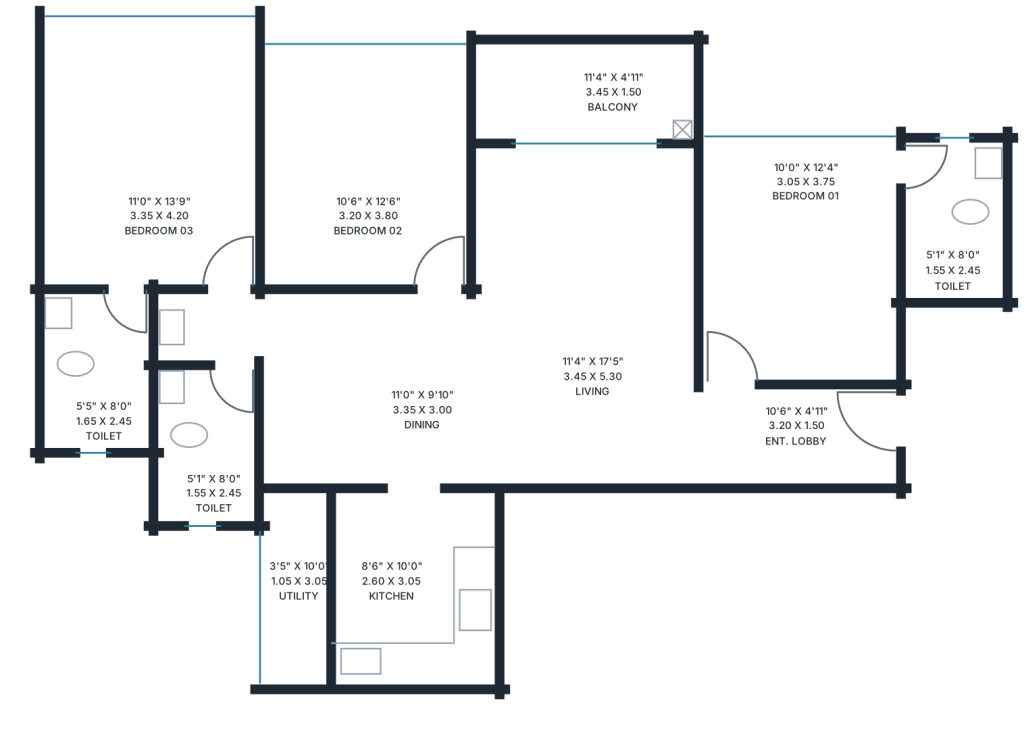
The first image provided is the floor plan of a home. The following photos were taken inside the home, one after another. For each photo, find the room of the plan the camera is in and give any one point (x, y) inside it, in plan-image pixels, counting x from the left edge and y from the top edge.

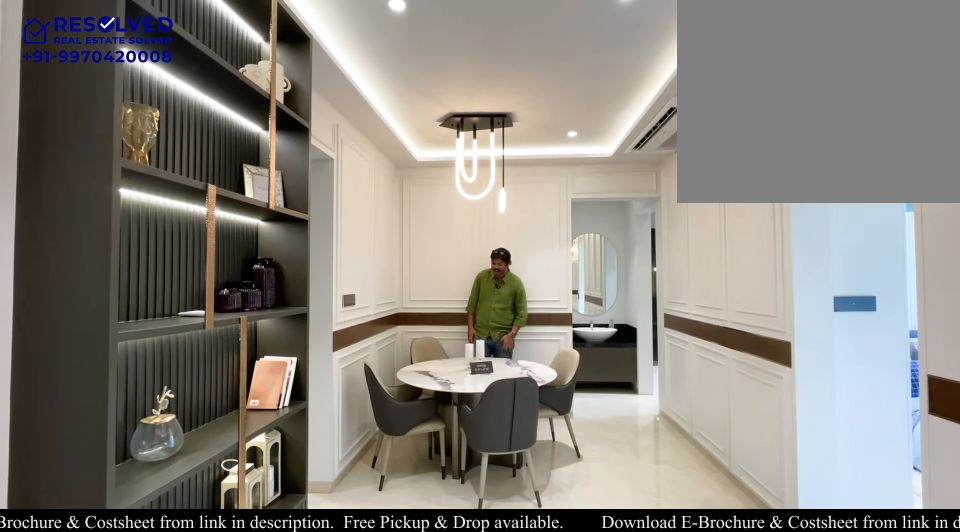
(371, 389)
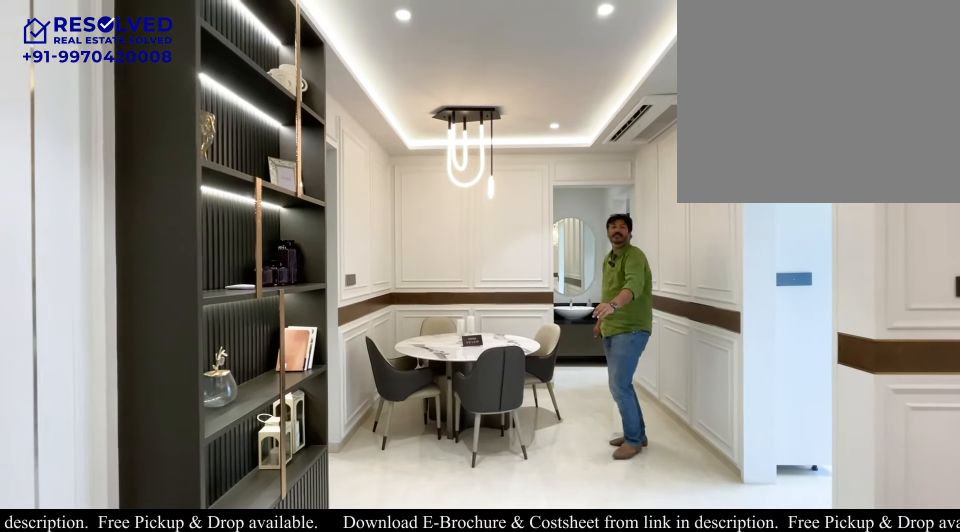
(371, 389)
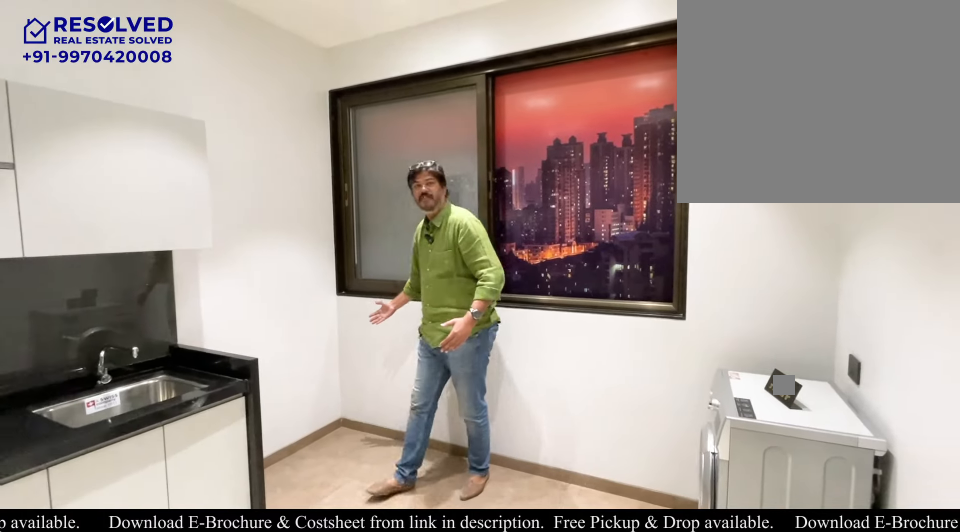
(296, 587)
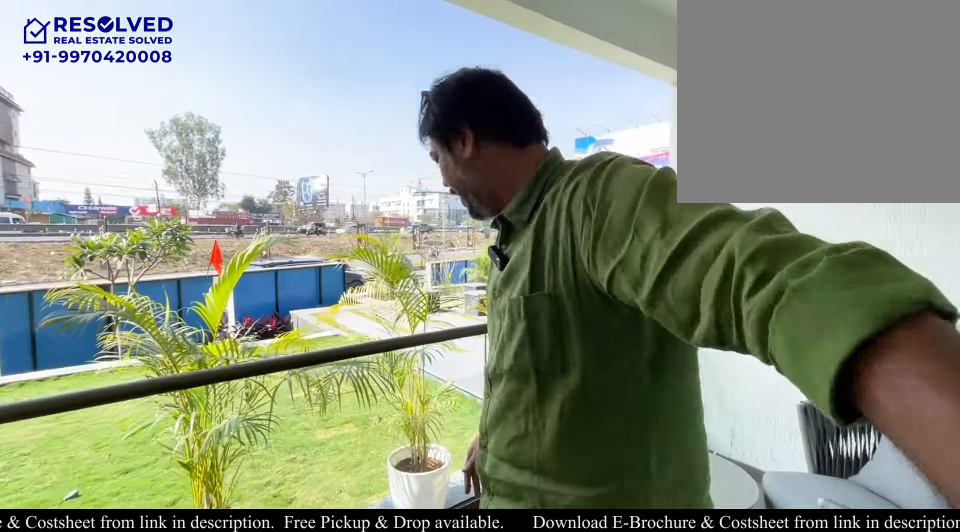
(584, 90)
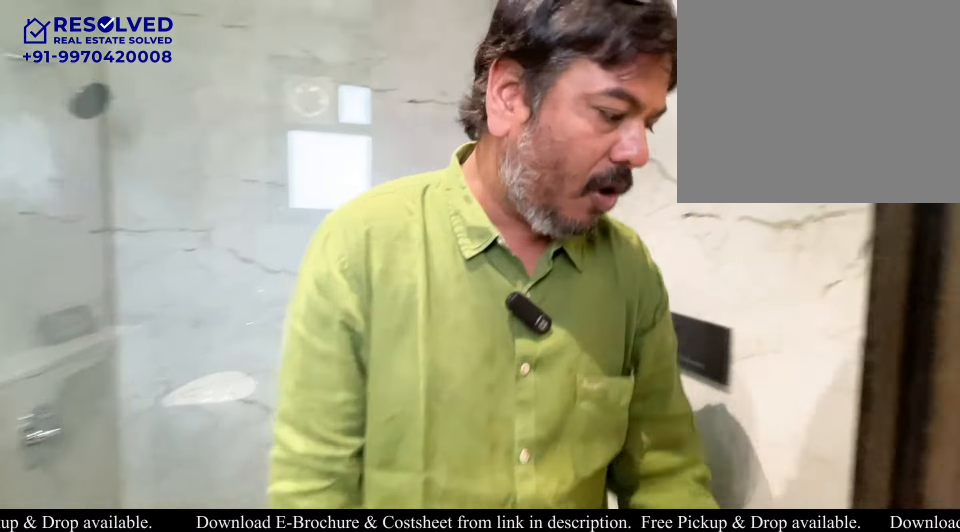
(953, 222)
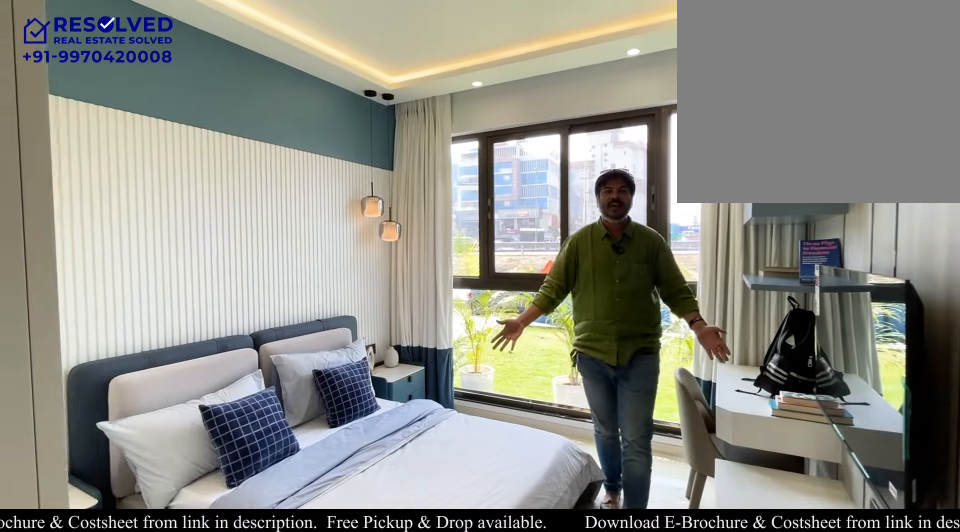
(365, 165)
